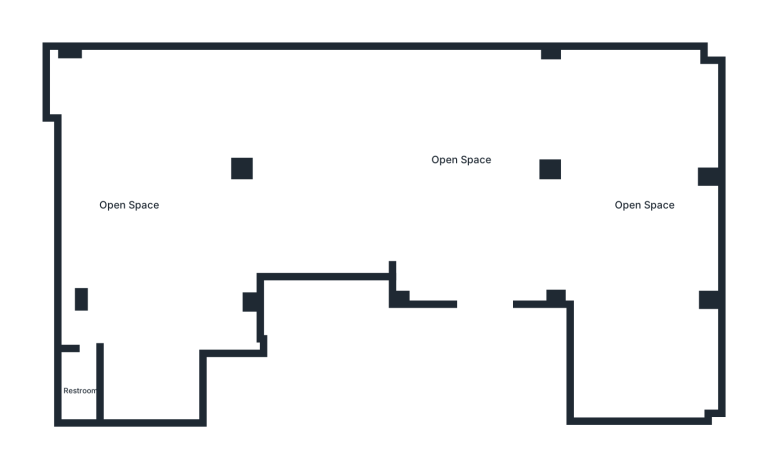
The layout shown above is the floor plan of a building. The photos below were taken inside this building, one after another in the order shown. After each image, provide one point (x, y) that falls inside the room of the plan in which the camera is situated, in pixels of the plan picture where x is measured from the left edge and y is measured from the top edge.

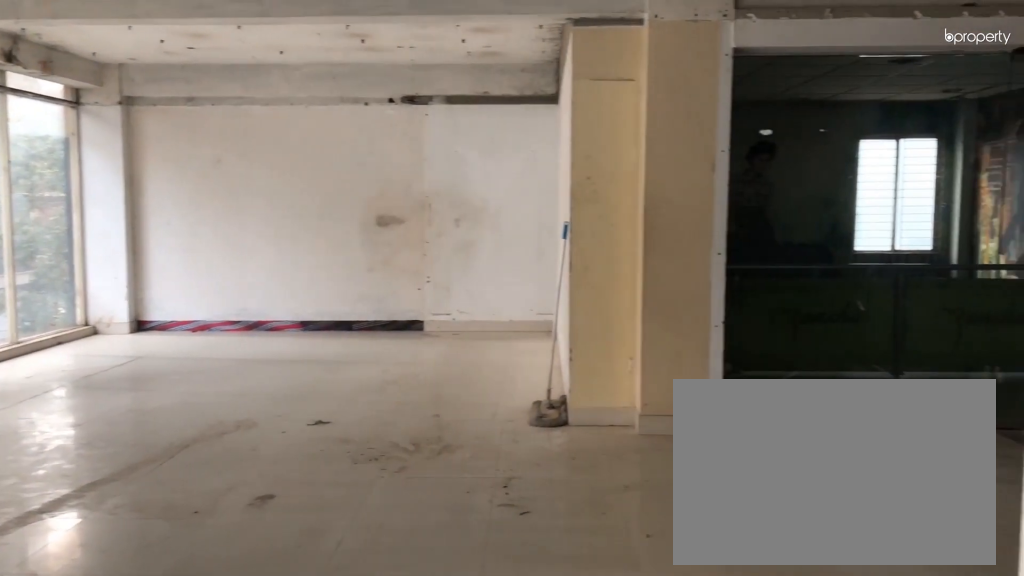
(641, 206)
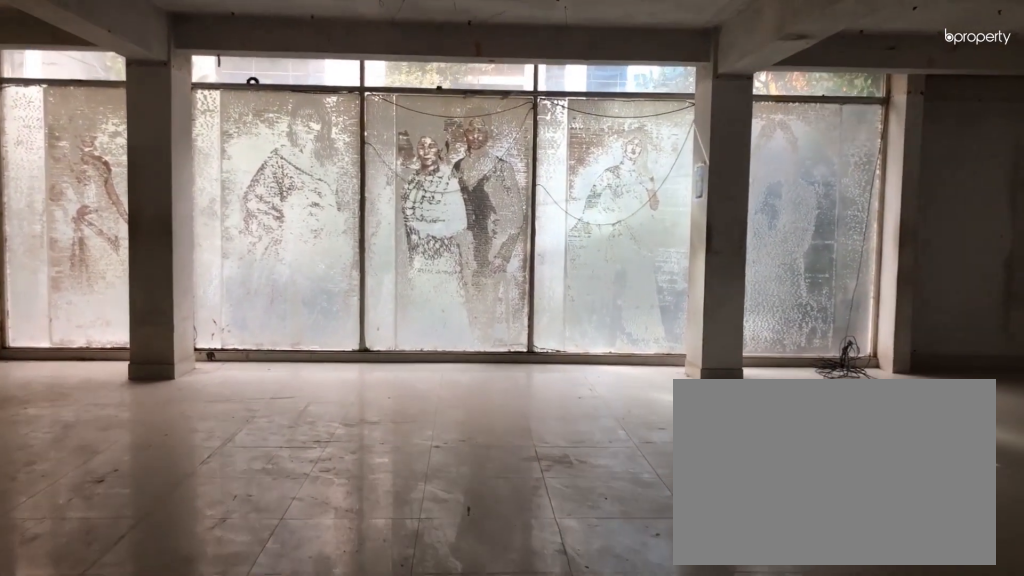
(127, 207)
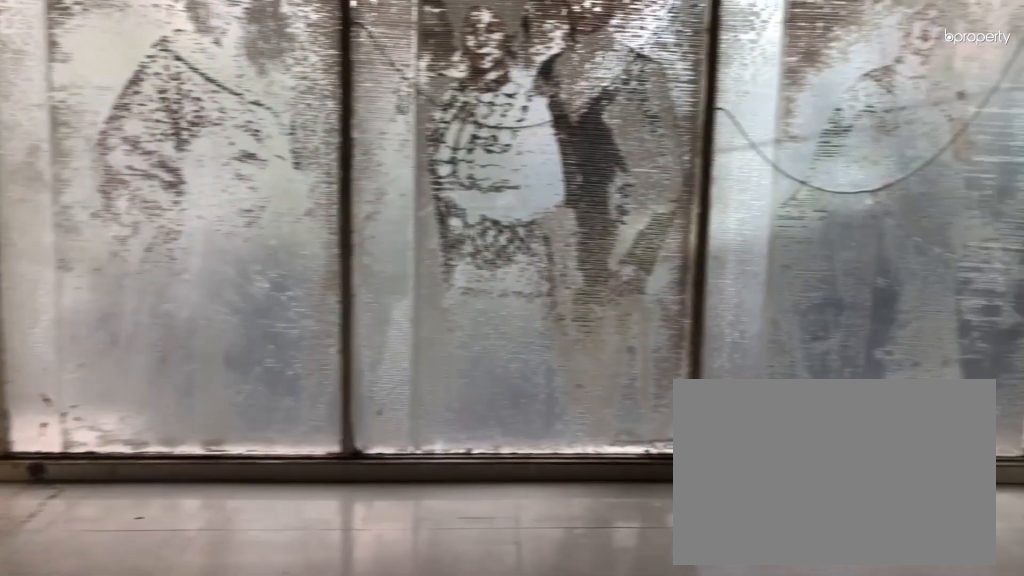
(127, 207)
